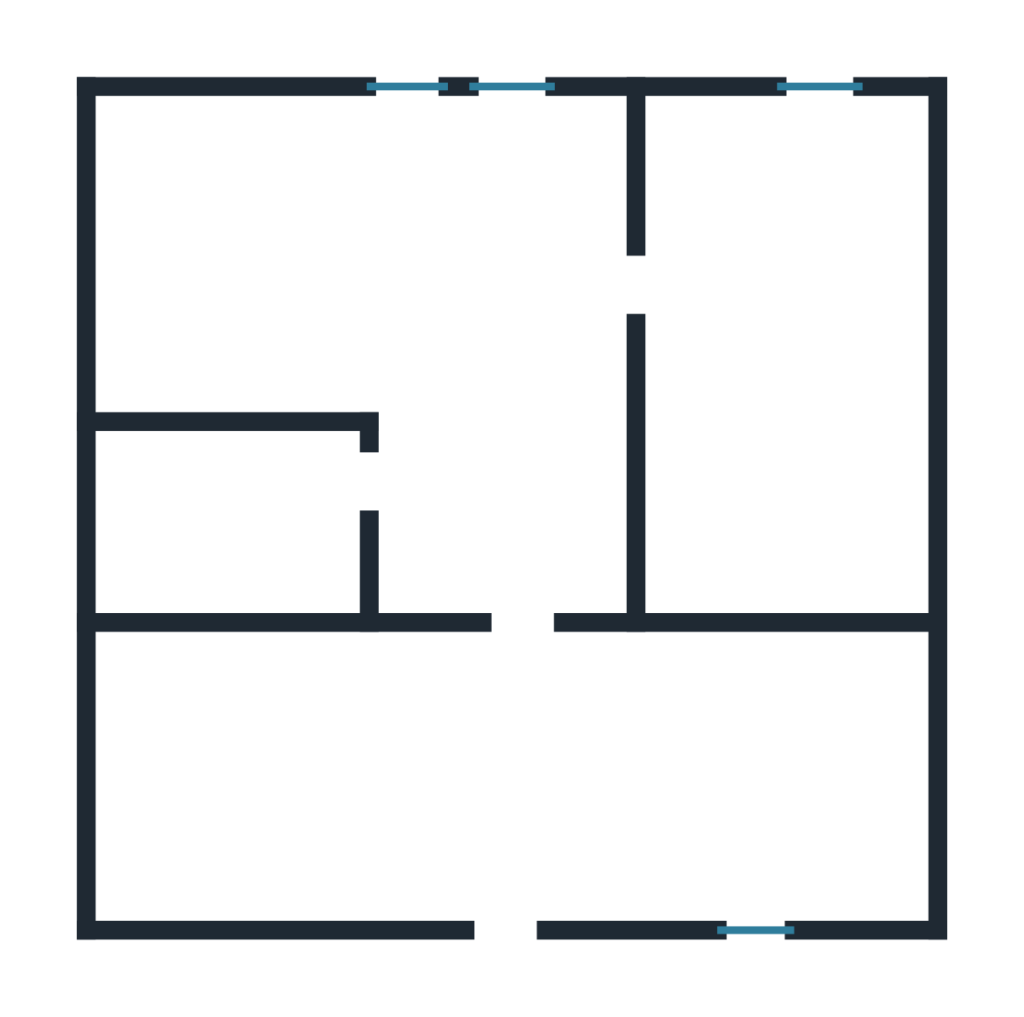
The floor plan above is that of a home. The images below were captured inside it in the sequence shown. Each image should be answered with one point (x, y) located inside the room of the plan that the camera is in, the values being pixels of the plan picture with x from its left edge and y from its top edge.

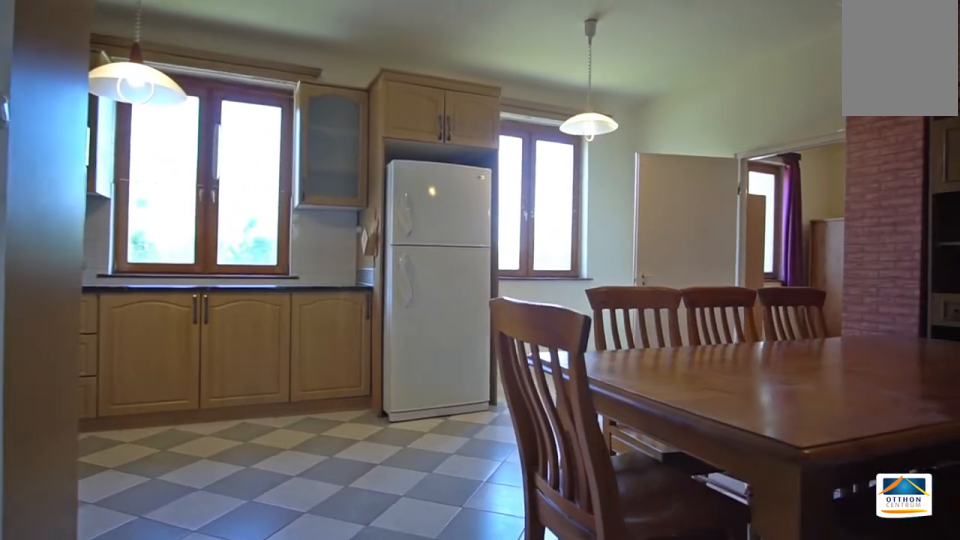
(535, 271)
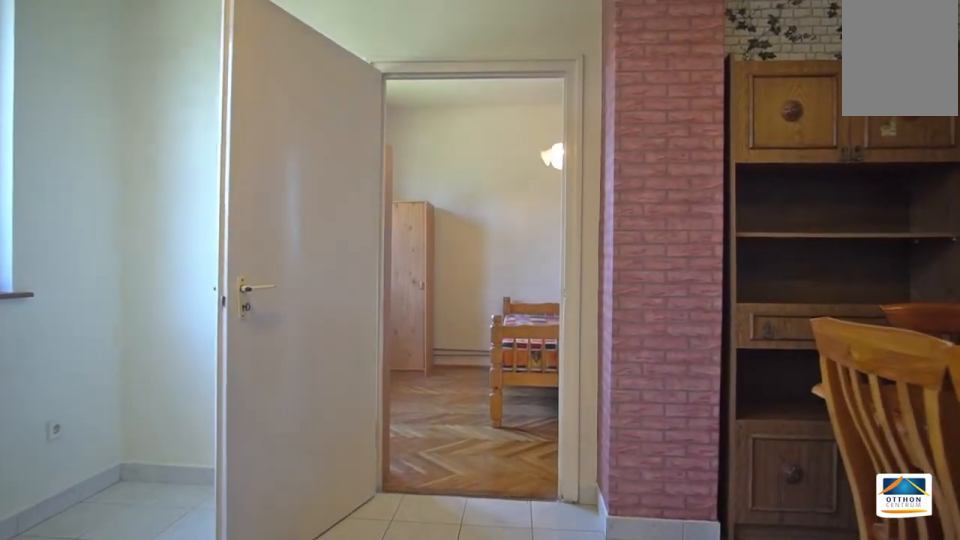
(537, 270)
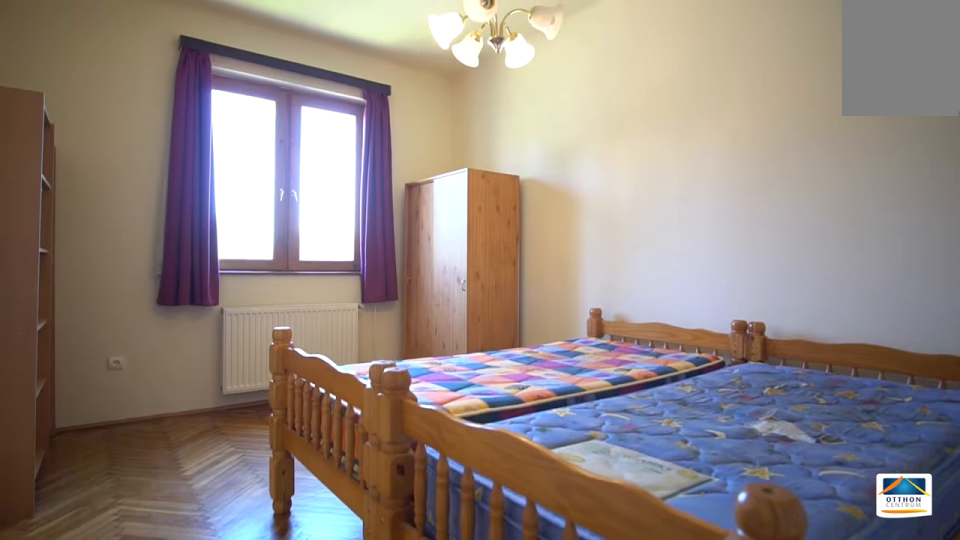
(792, 353)
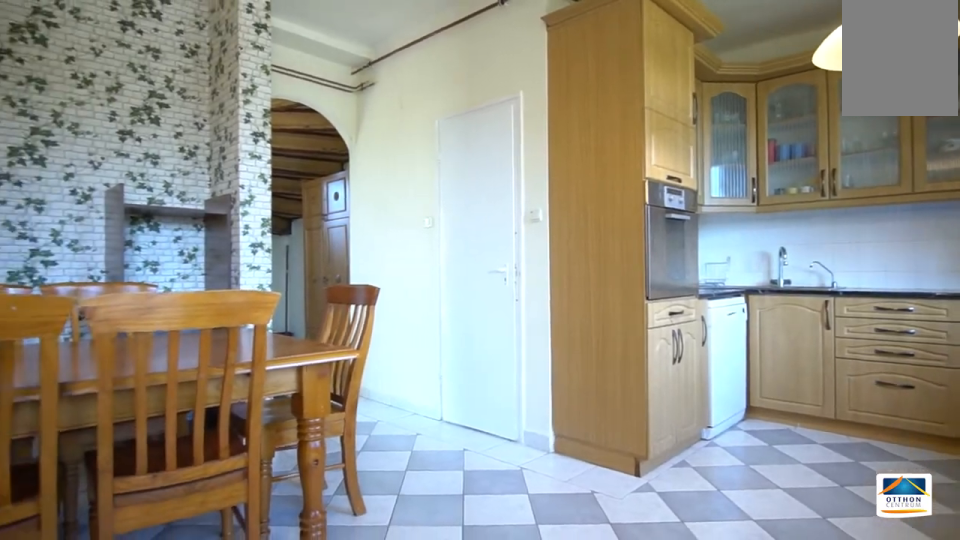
(534, 273)
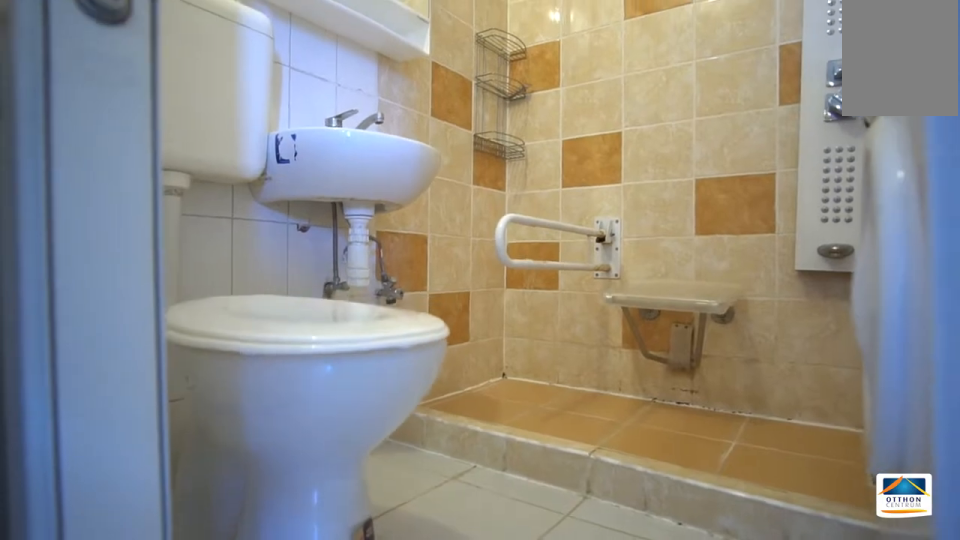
(248, 529)
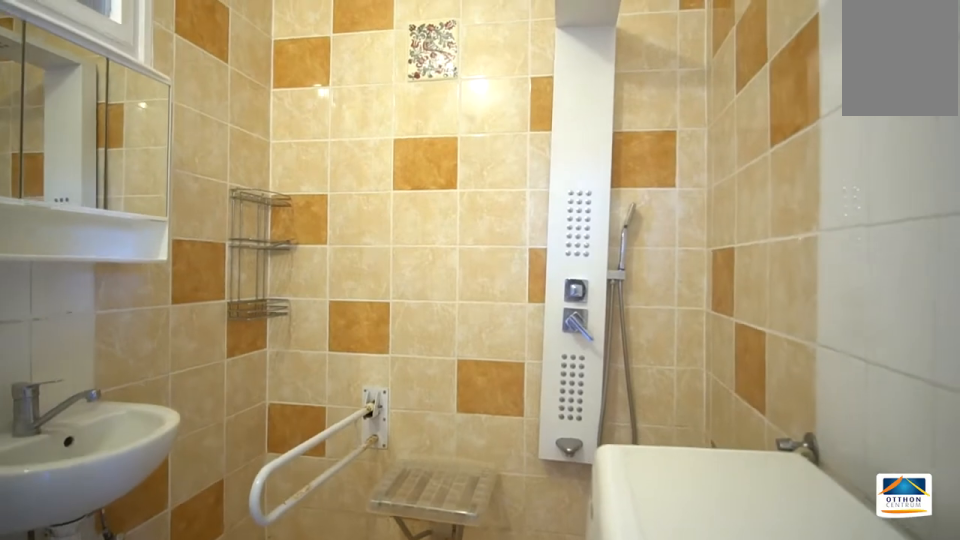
(253, 528)
